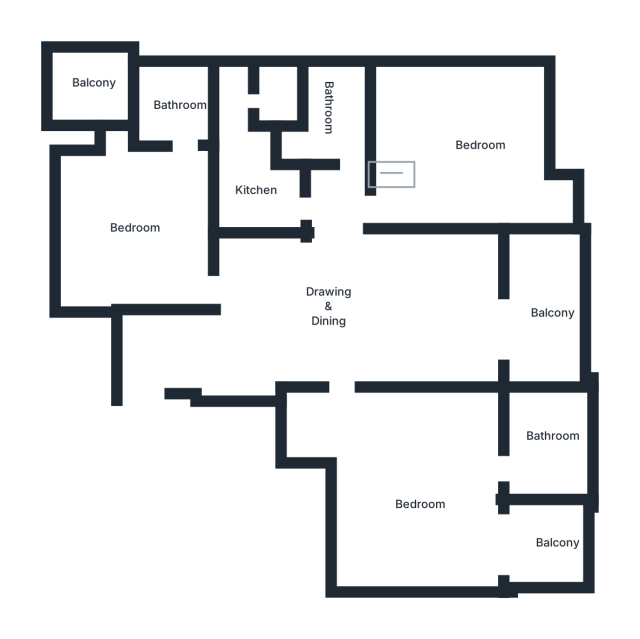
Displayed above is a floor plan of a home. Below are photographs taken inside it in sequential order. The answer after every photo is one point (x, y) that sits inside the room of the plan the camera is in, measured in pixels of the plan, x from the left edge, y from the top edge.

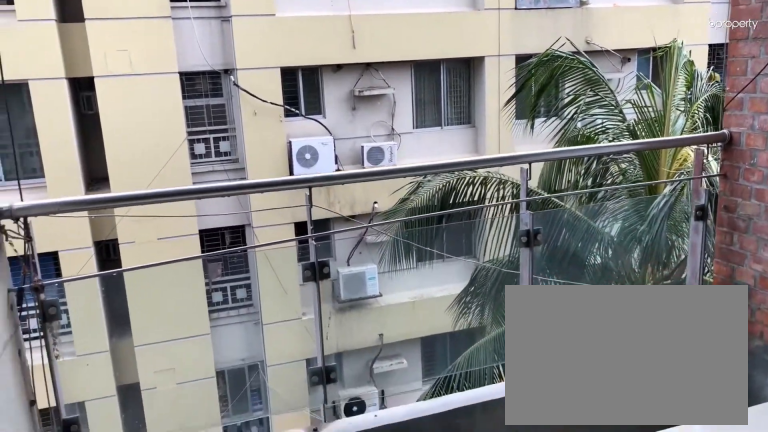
(553, 306)
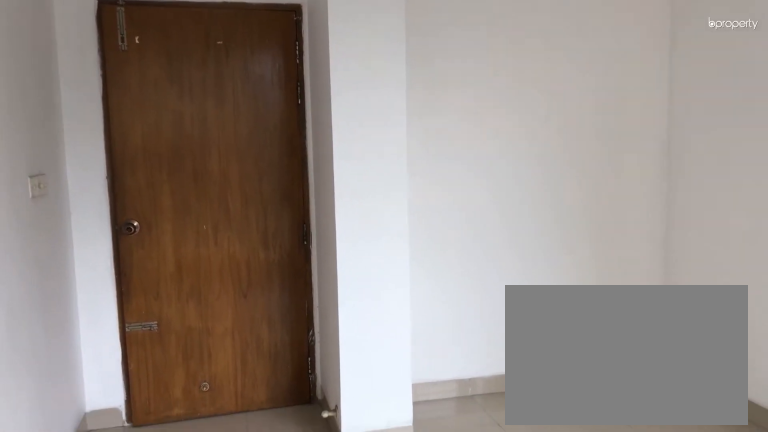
(477, 140)
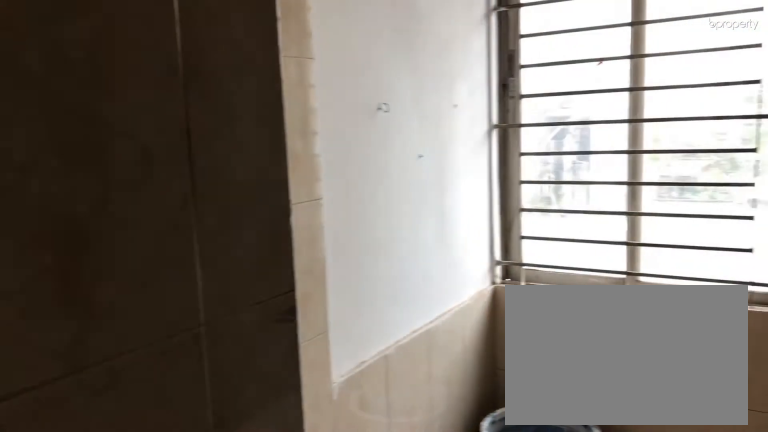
(258, 186)
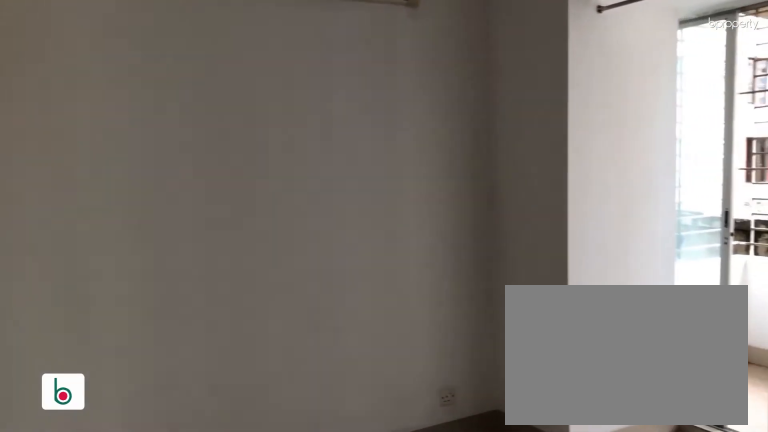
(140, 224)
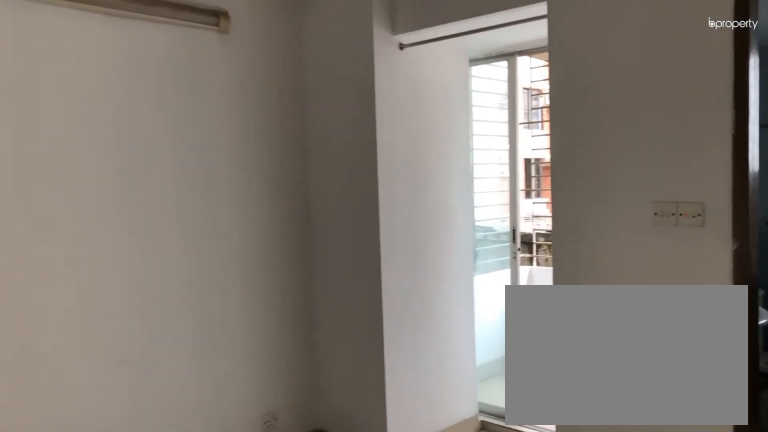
(140, 224)
